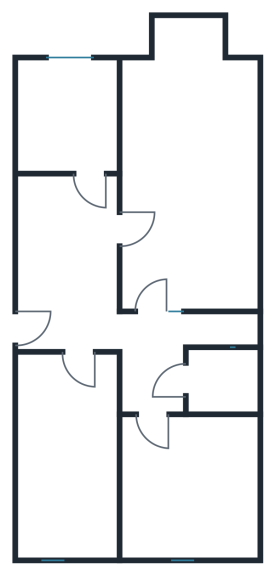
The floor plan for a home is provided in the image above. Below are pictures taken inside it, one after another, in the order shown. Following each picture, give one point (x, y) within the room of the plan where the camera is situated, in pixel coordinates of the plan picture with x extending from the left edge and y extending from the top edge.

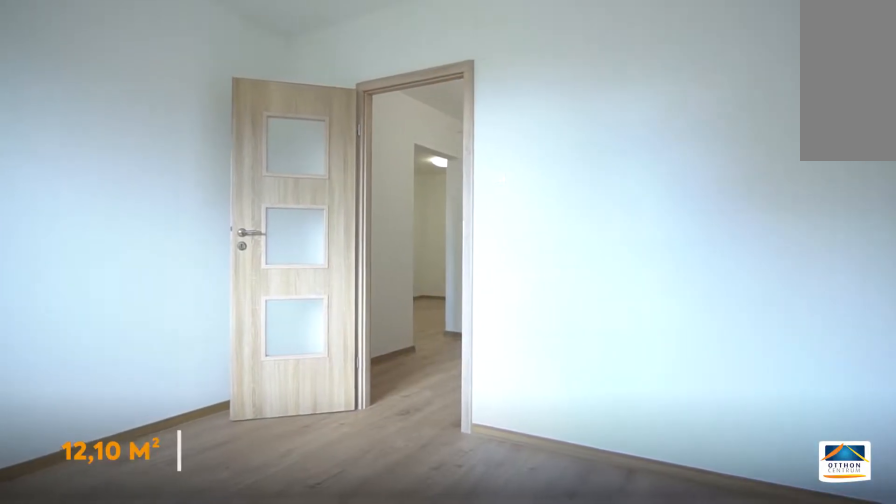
(195, 487)
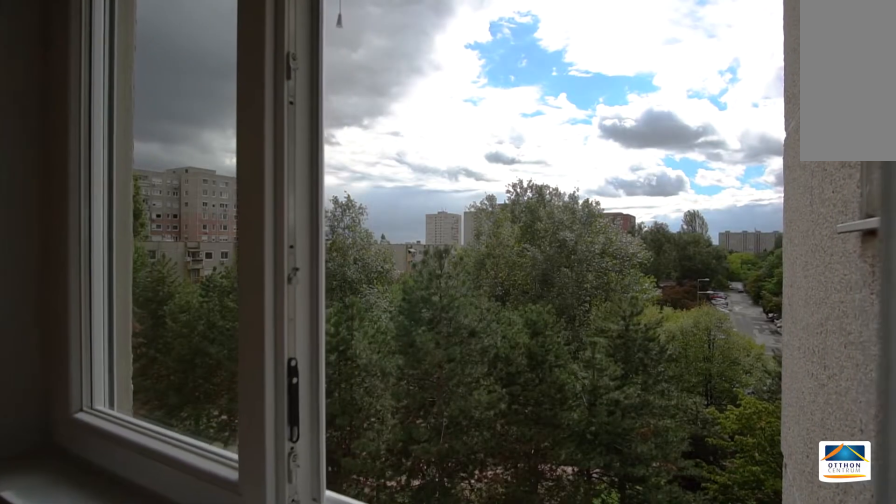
(64, 487)
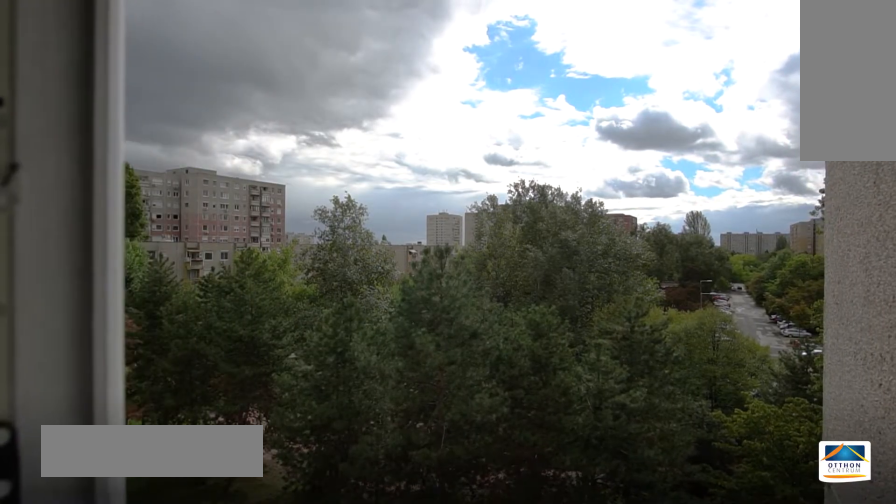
(66, 487)
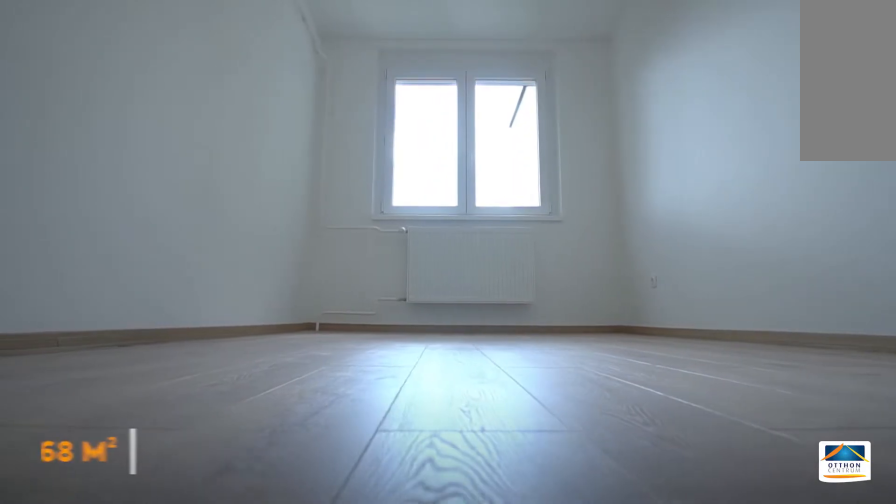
(66, 487)
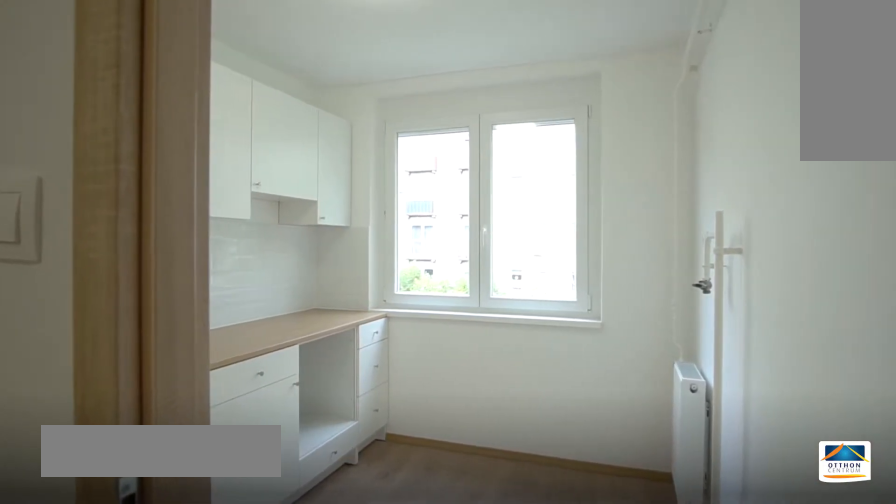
(72, 117)
